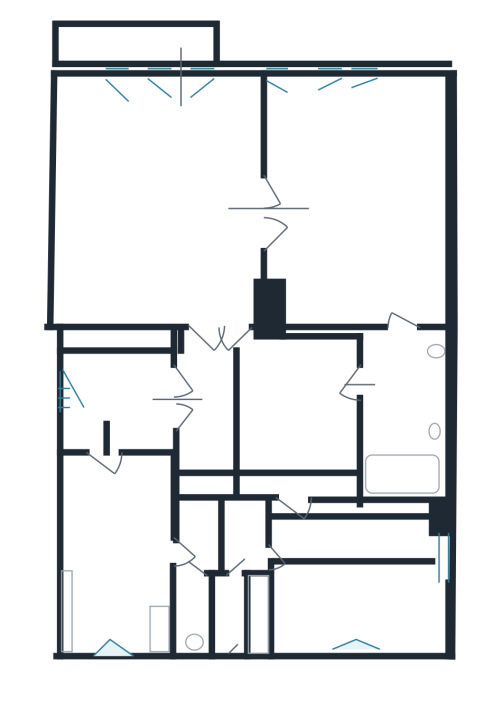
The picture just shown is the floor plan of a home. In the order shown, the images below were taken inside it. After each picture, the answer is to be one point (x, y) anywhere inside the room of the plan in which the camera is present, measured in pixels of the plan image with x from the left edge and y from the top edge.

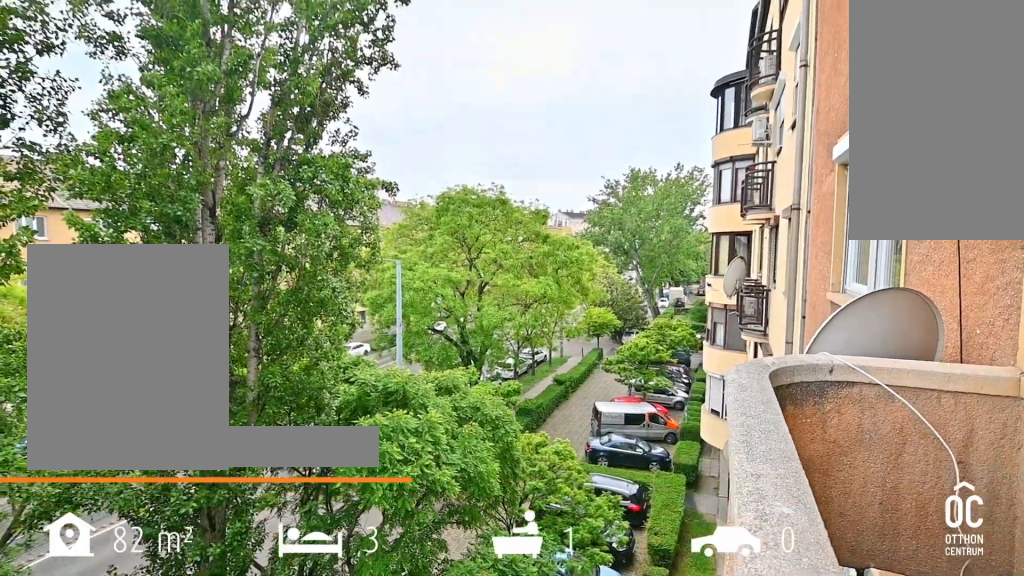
(137, 44)
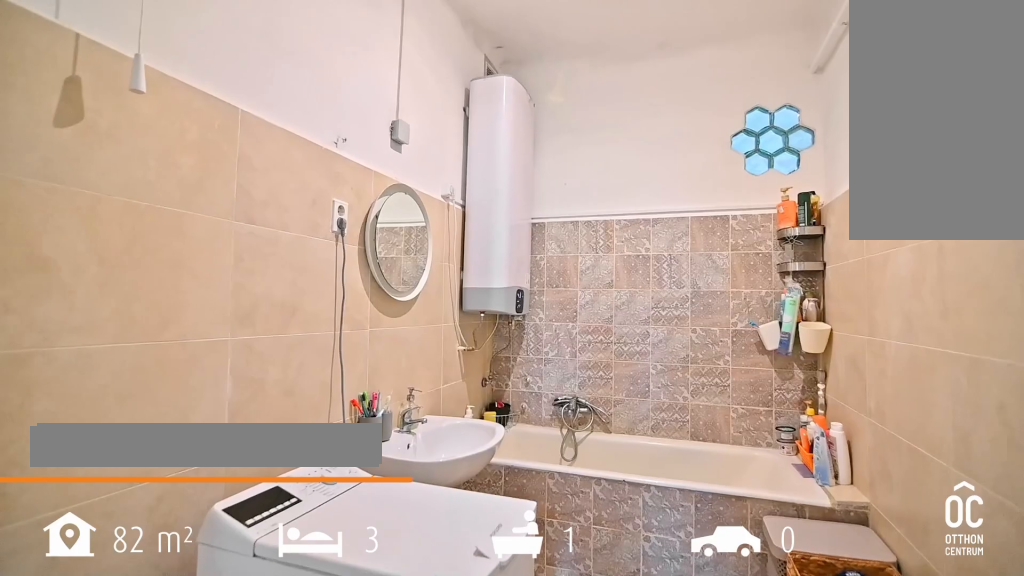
(398, 417)
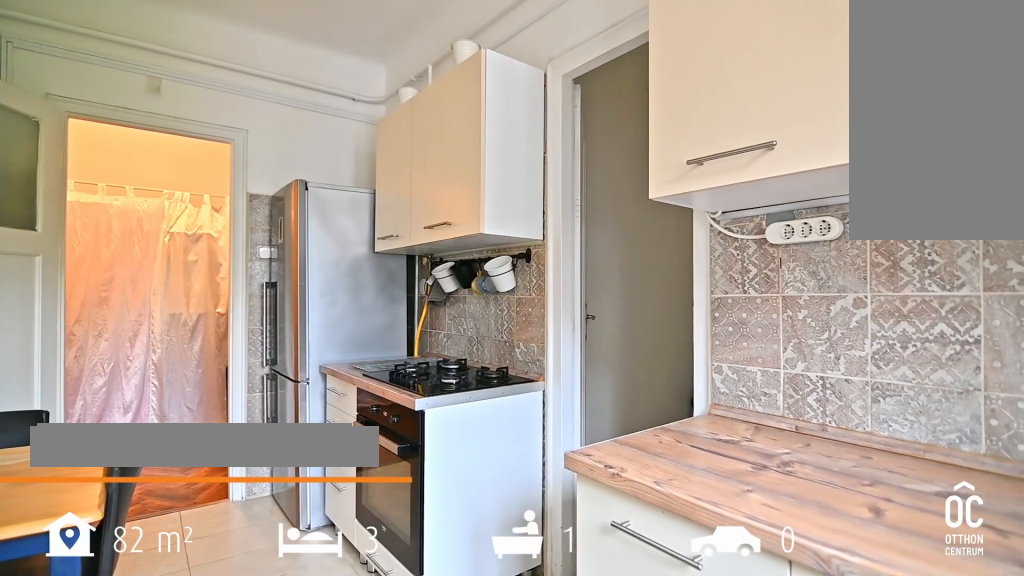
(117, 548)
